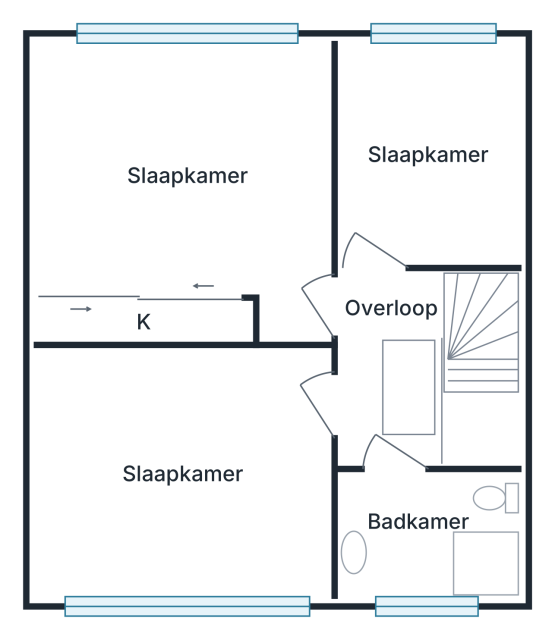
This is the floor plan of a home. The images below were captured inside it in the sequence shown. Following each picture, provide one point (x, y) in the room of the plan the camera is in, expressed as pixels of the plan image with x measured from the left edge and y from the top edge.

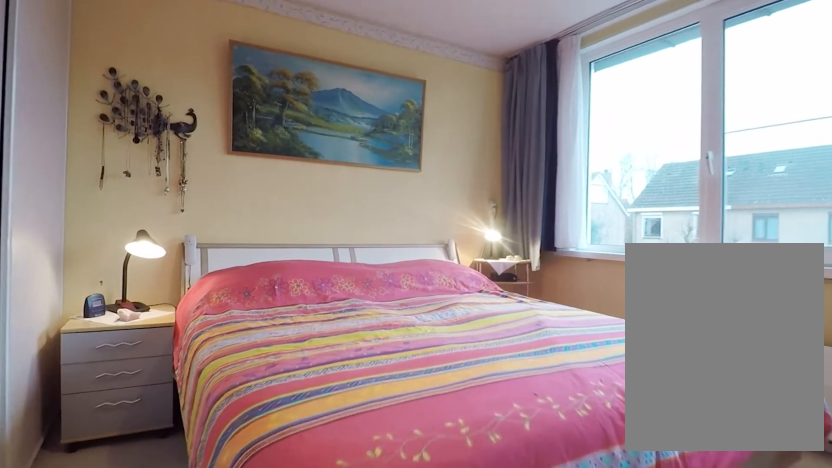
(180, 182)
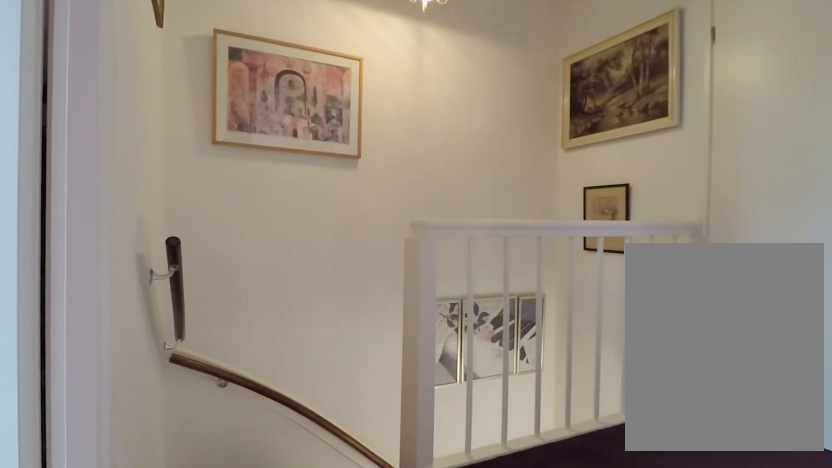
(385, 361)
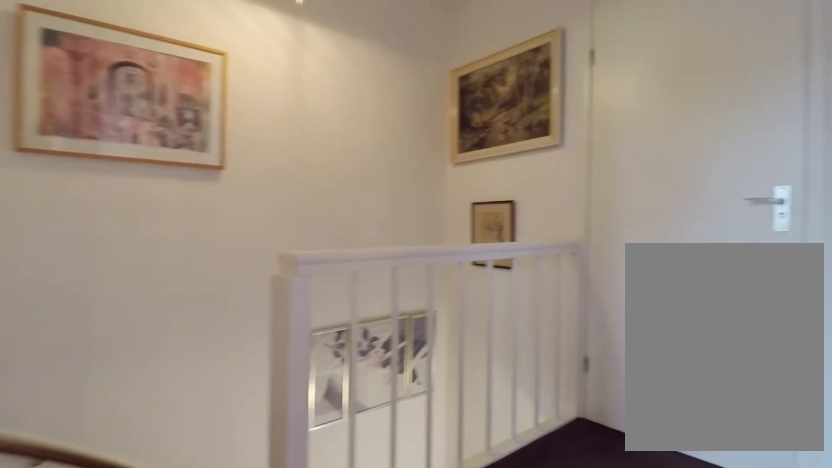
(385, 361)
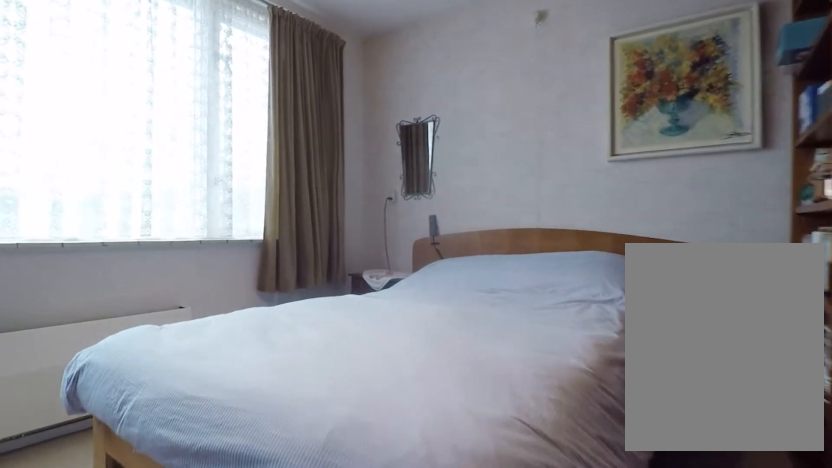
(184, 472)
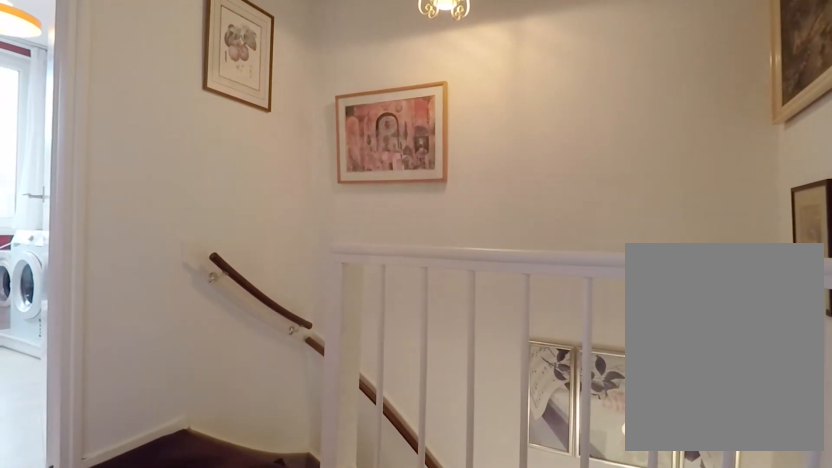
(385, 361)
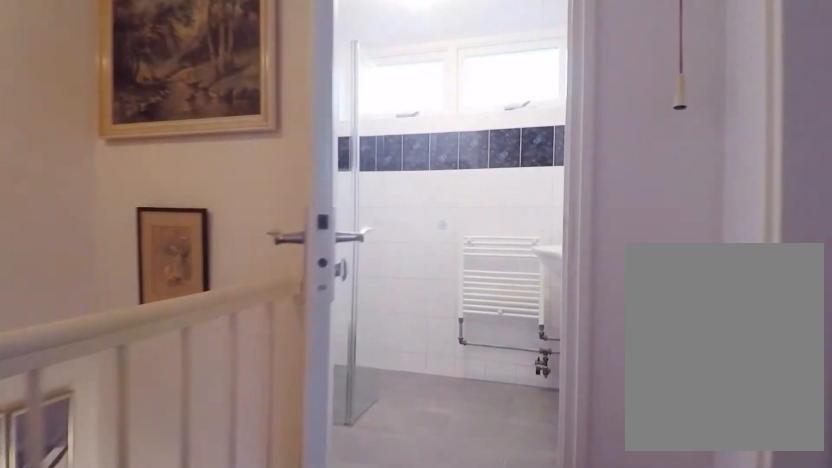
(385, 360)
